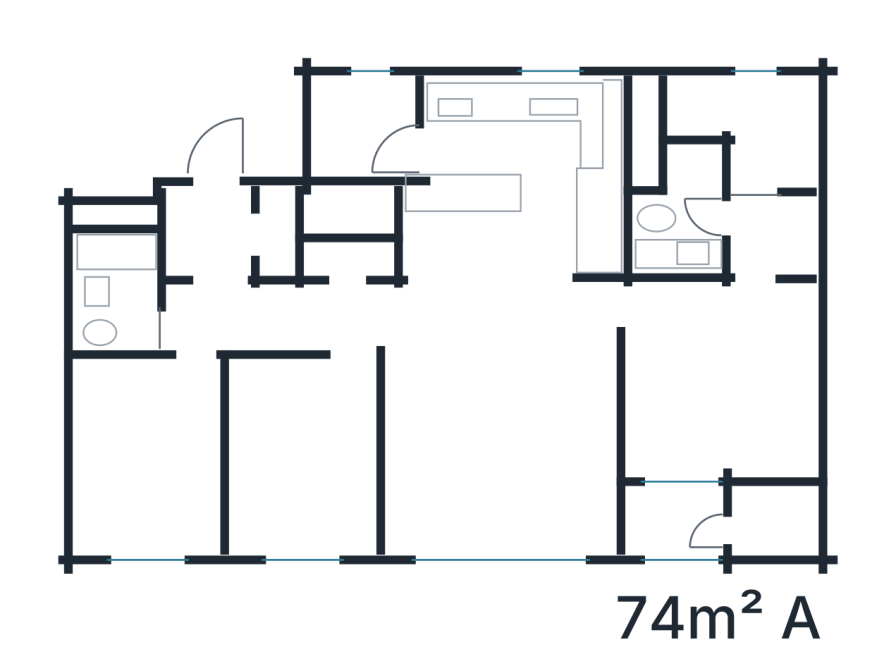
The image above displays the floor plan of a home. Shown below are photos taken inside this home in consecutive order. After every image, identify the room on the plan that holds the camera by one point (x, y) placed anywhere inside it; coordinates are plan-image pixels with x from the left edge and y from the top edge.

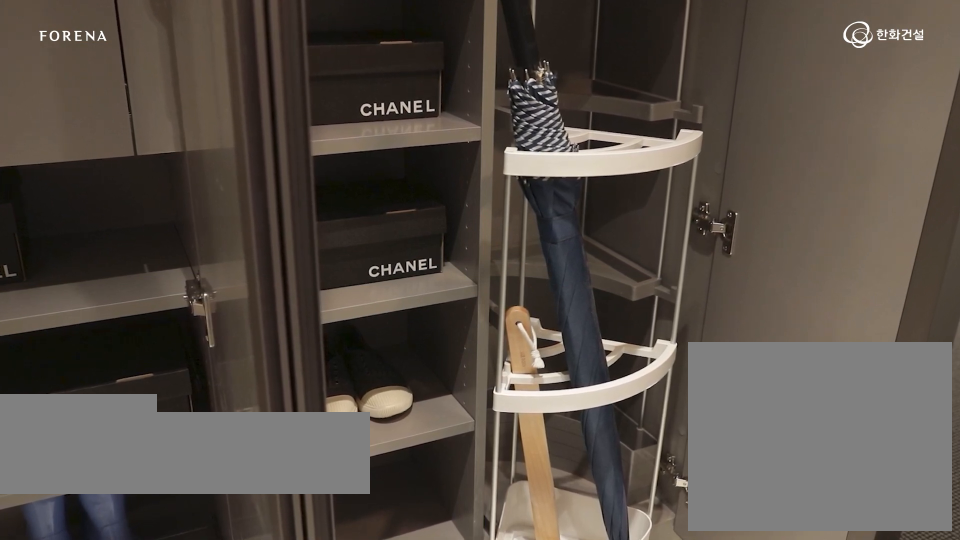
(219, 230)
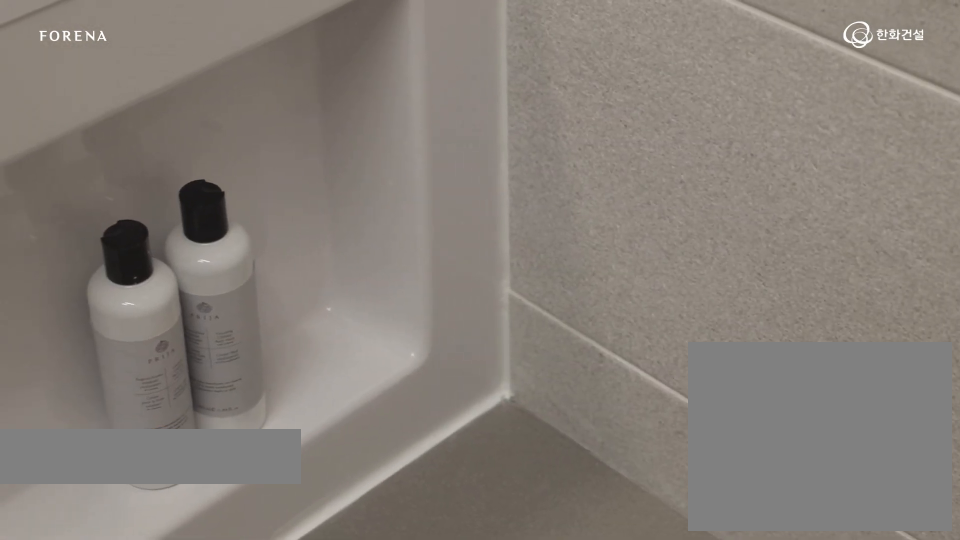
(150, 324)
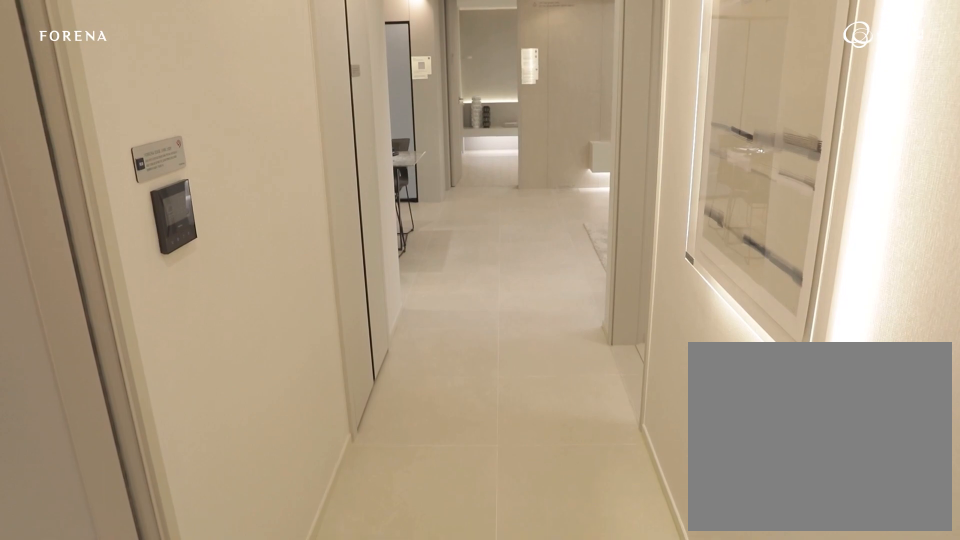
(319, 318)
